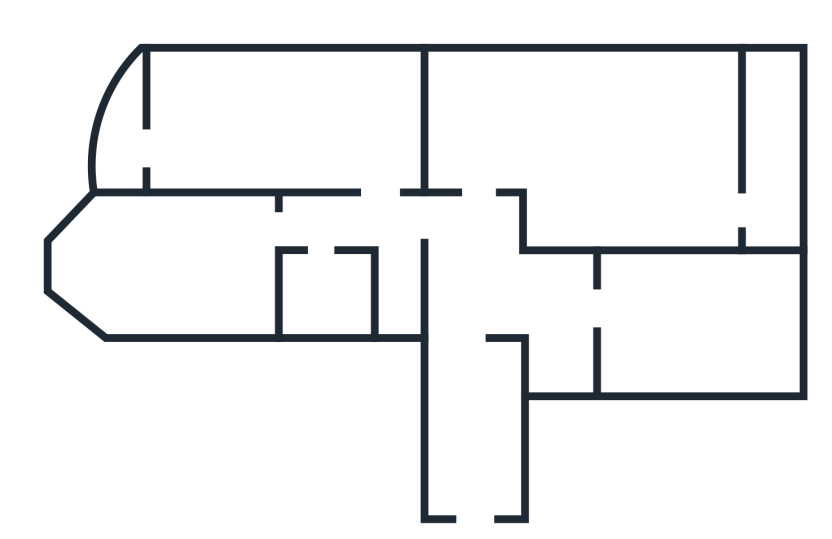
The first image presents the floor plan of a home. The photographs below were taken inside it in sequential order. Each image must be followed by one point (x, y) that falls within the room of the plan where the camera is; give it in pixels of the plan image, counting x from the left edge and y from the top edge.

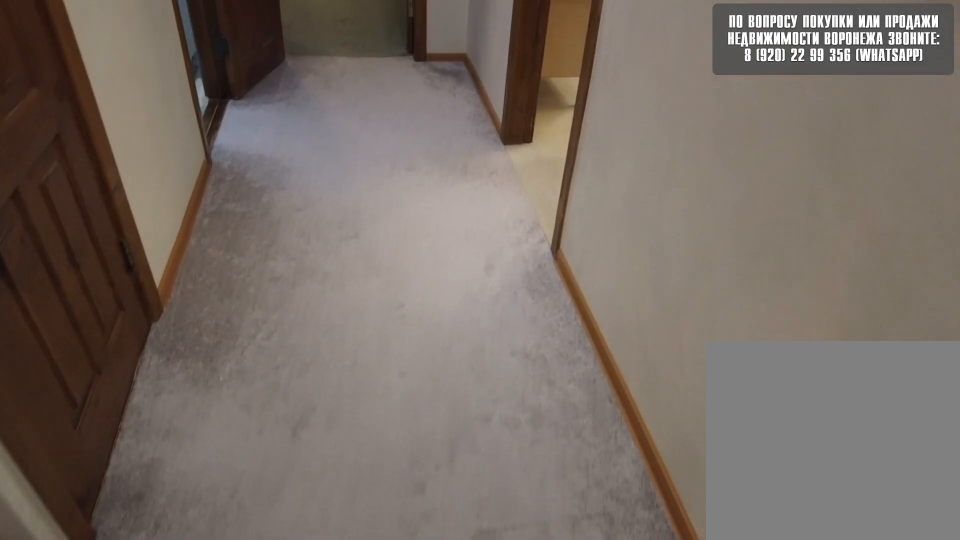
(475, 233)
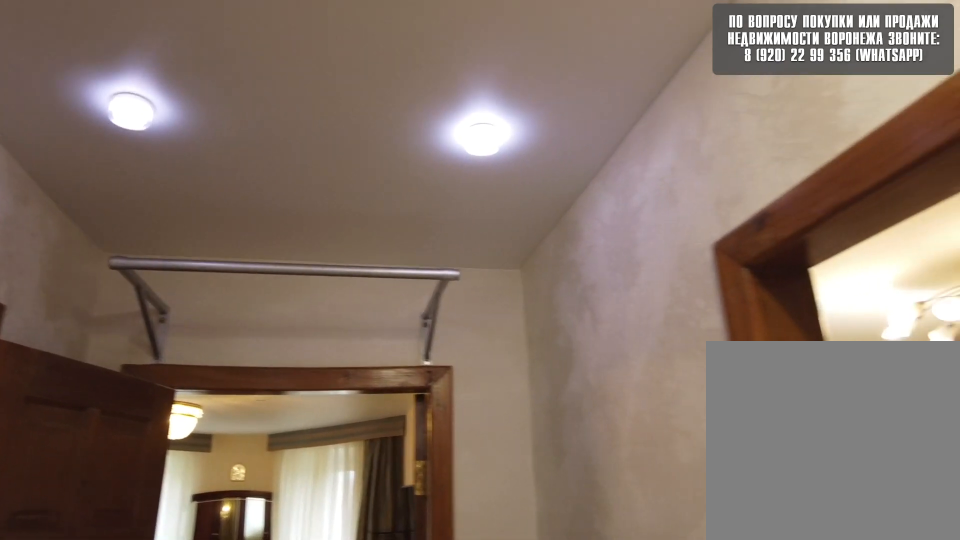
(378, 219)
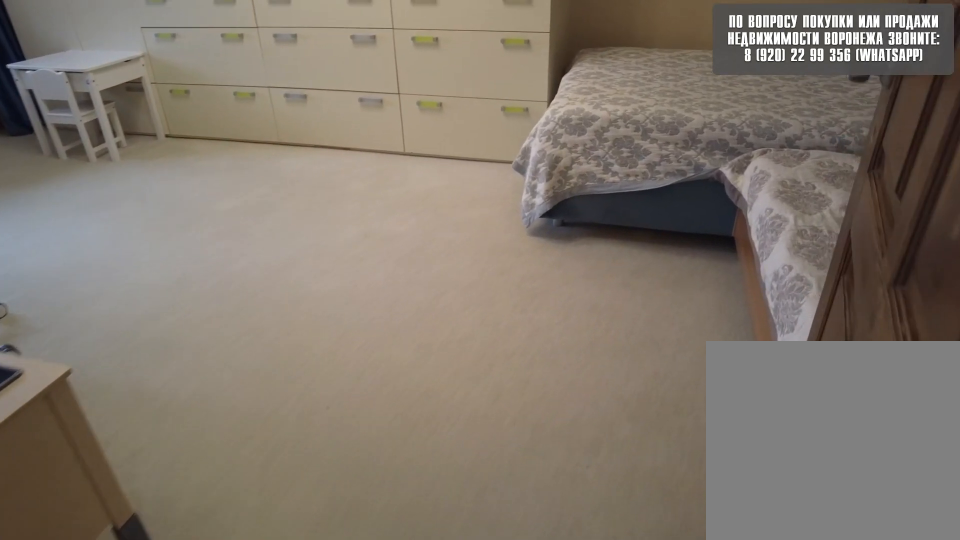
(378, 219)
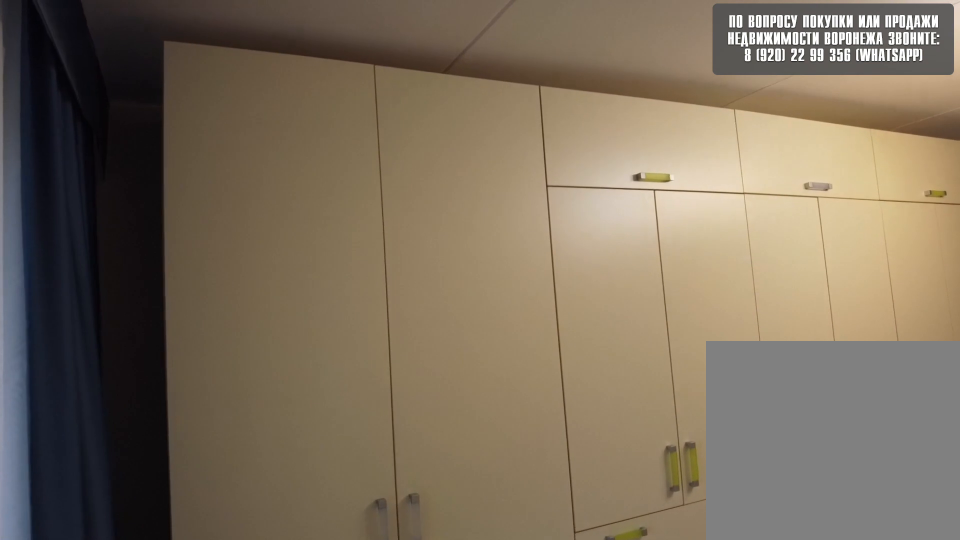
(342, 131)
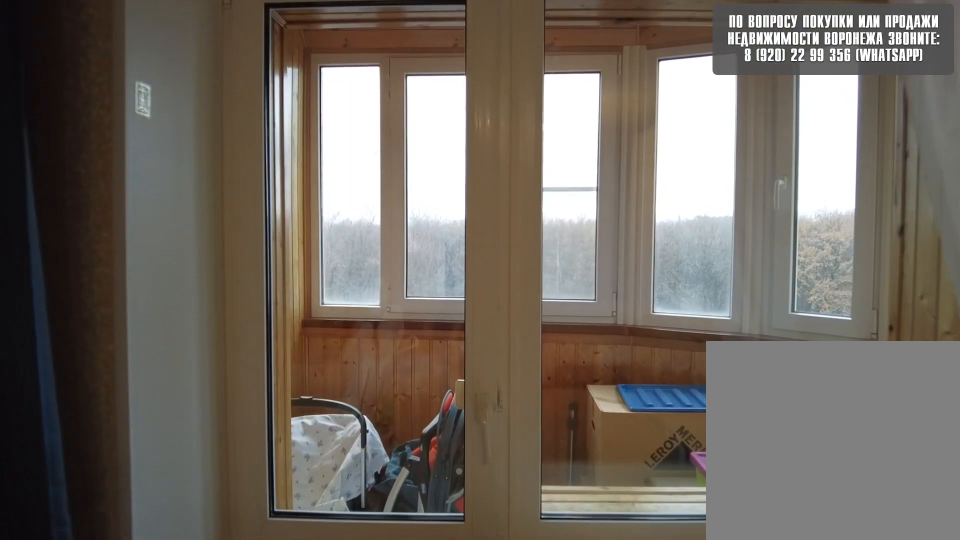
(202, 135)
